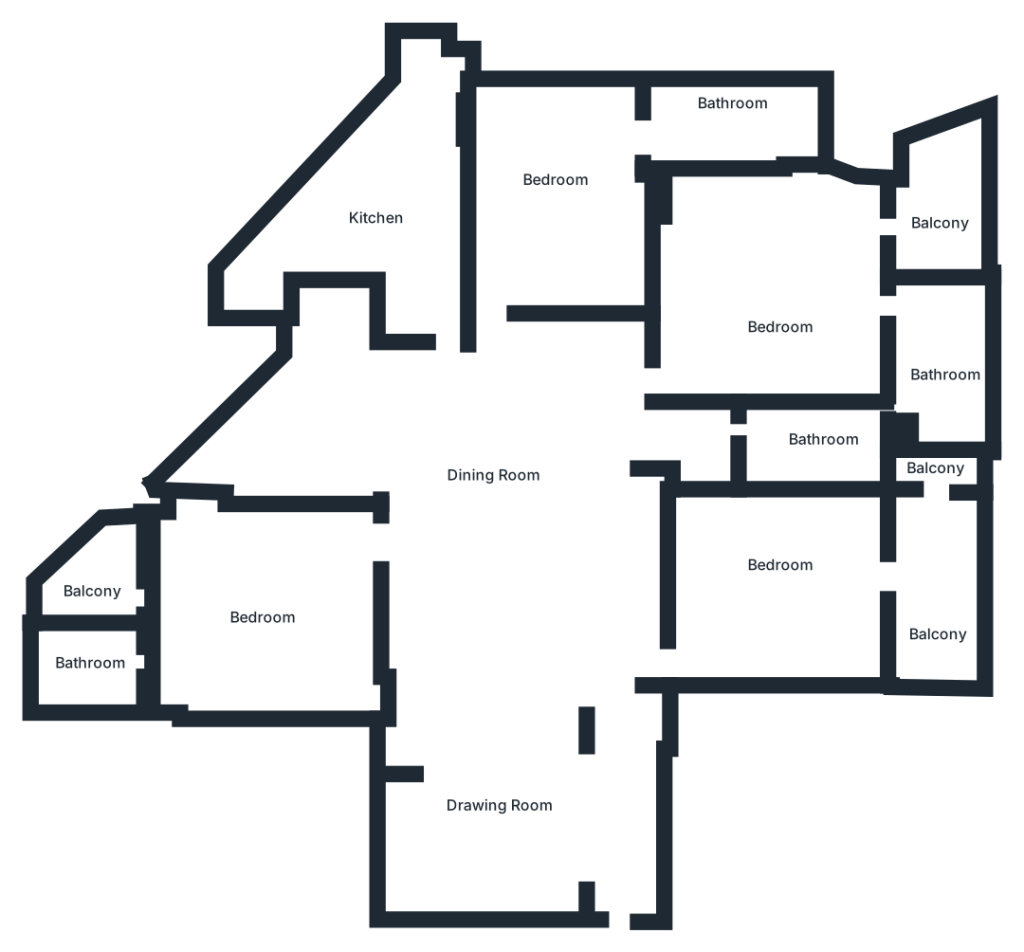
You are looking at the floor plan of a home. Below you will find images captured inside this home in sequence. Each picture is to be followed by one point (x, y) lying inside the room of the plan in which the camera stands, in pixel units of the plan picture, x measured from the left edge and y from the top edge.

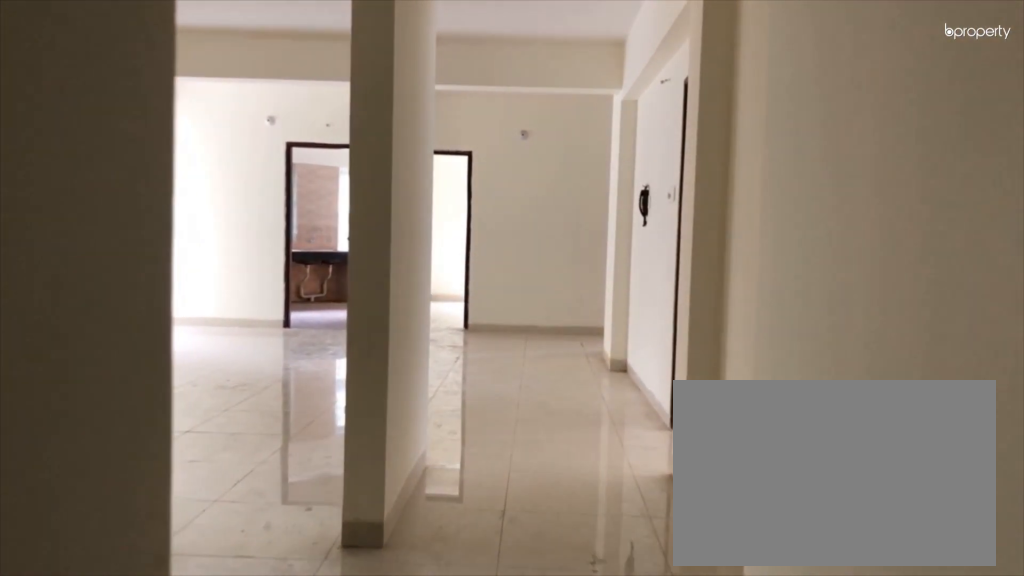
(611, 767)
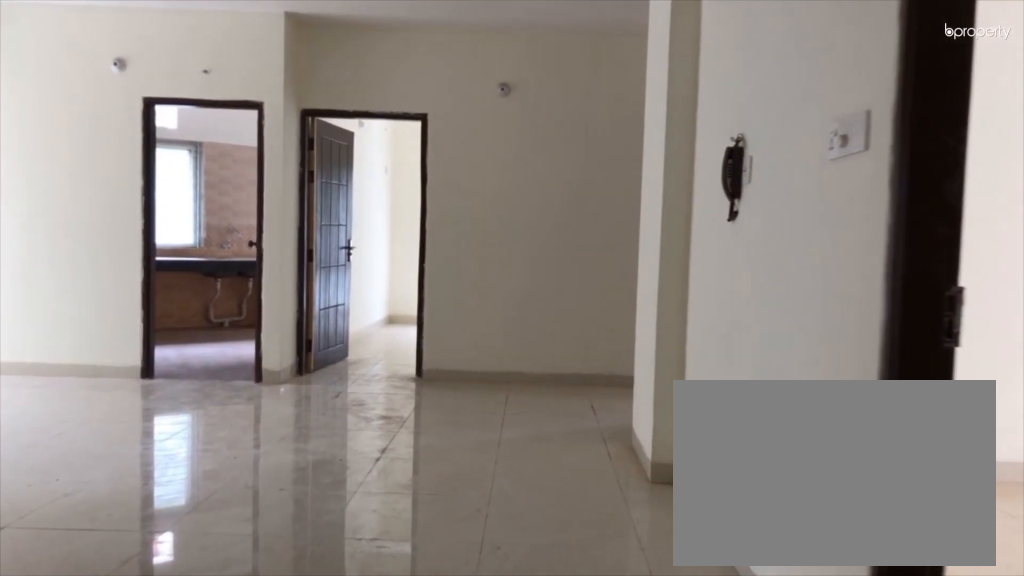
(611, 767)
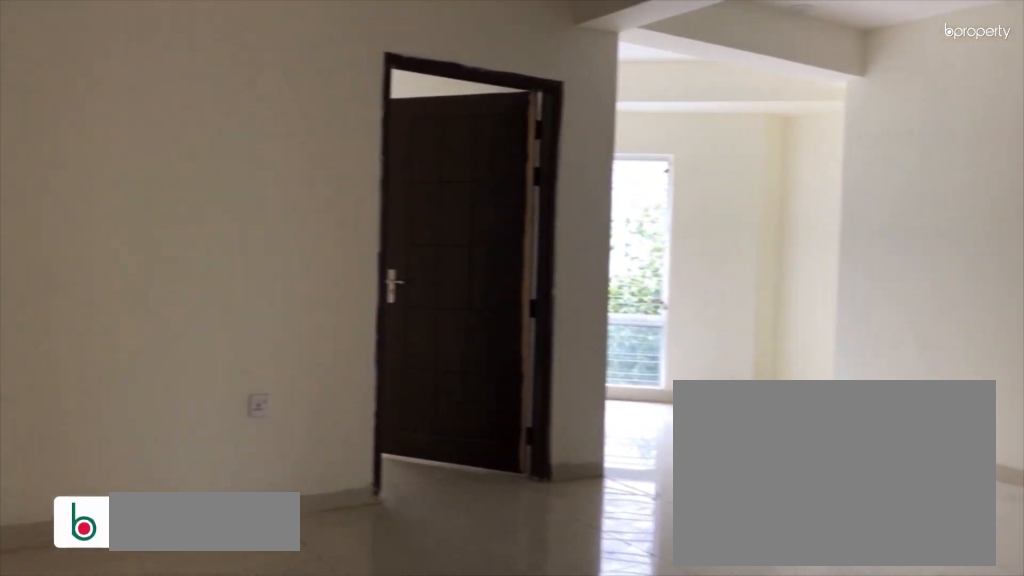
(512, 597)
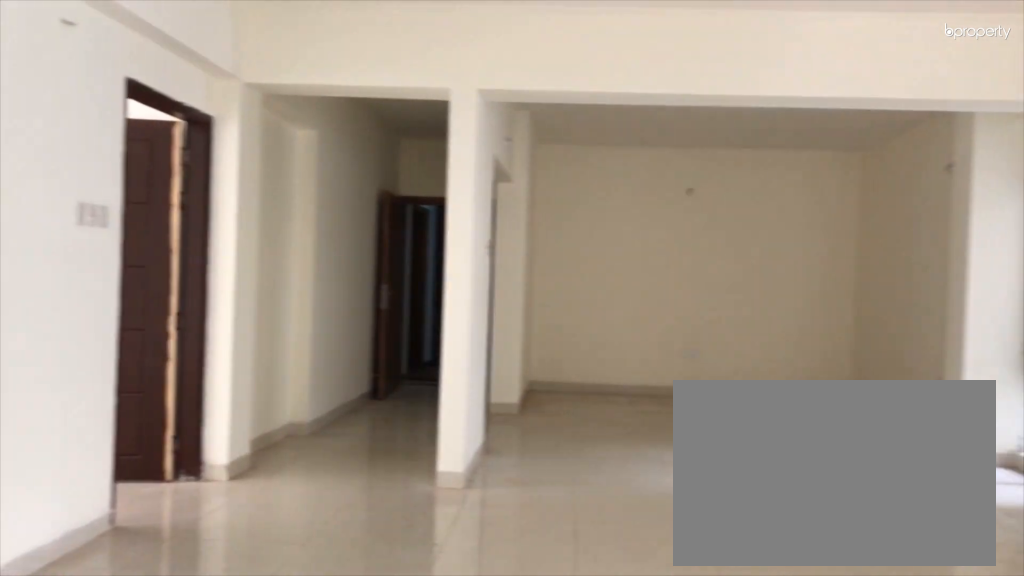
(512, 597)
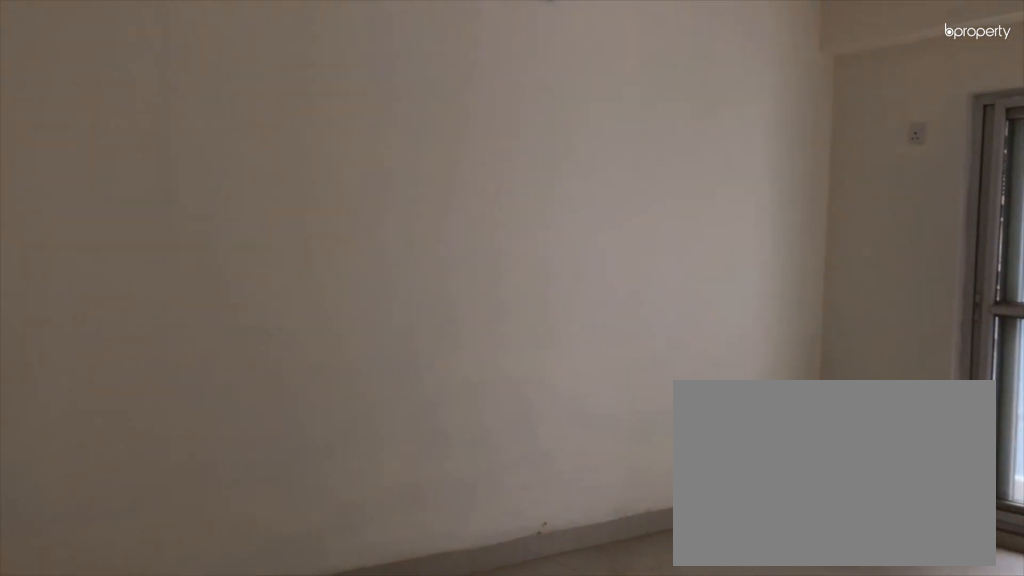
(775, 576)
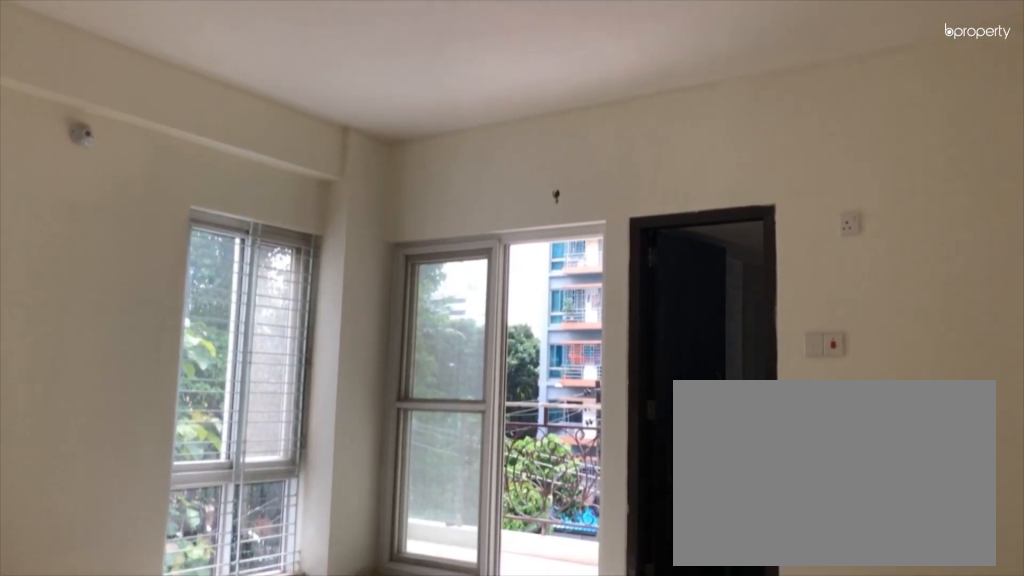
(768, 333)
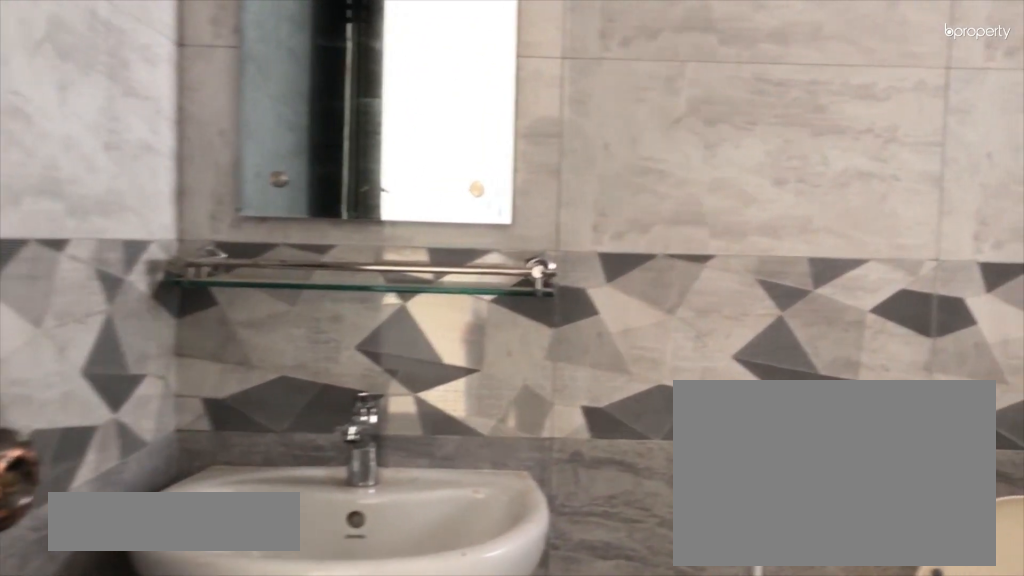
(938, 374)
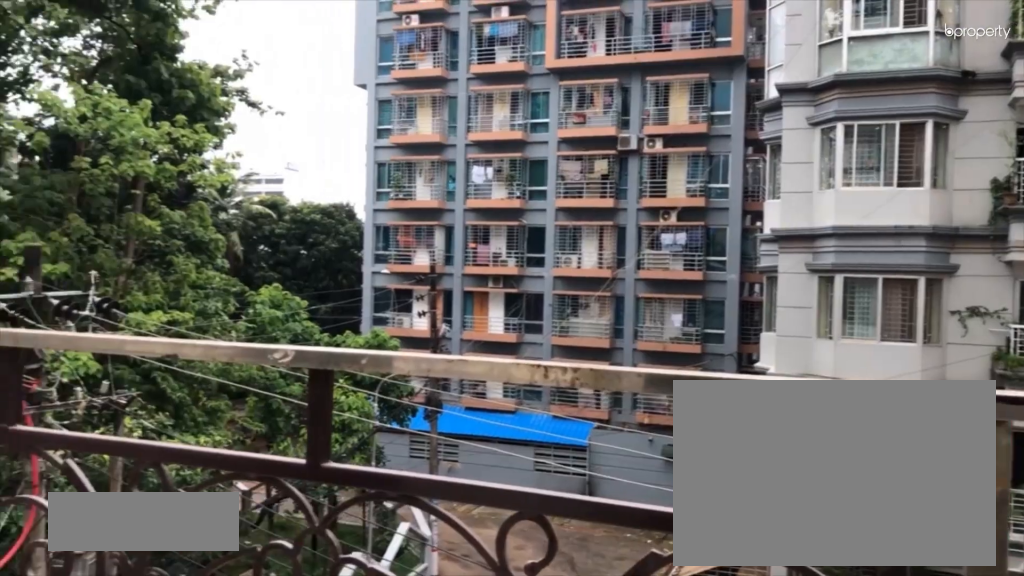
(945, 216)
